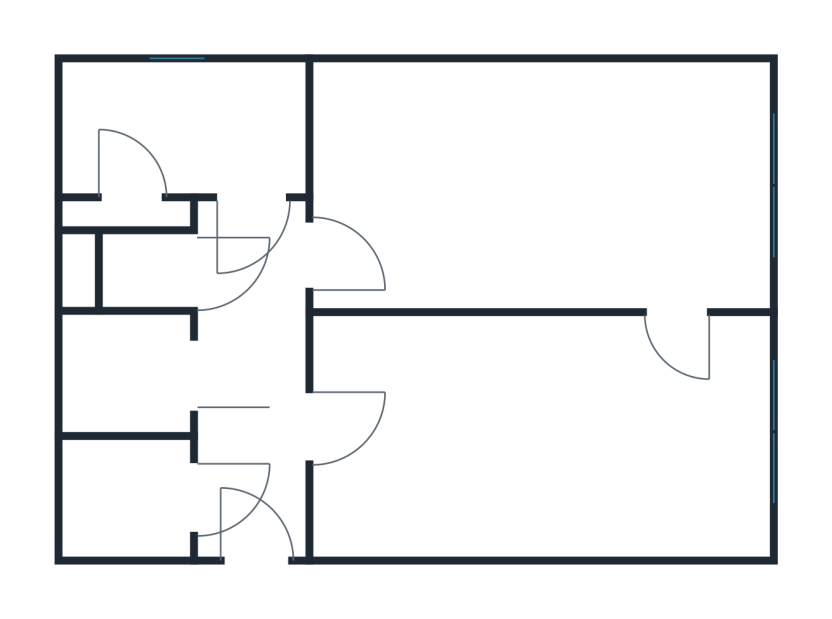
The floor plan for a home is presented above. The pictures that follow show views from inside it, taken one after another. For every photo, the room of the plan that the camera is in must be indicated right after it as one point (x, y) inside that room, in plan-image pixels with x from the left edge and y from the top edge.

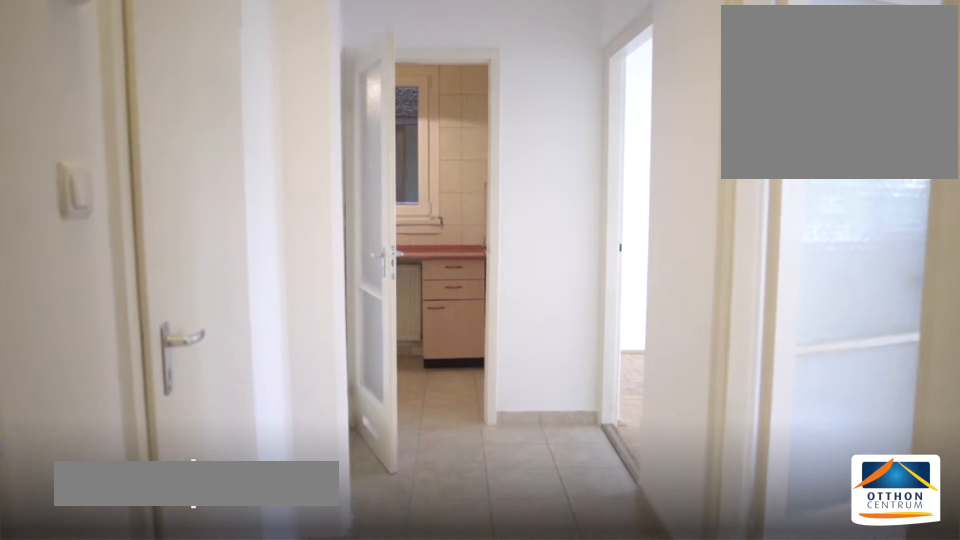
(256, 501)
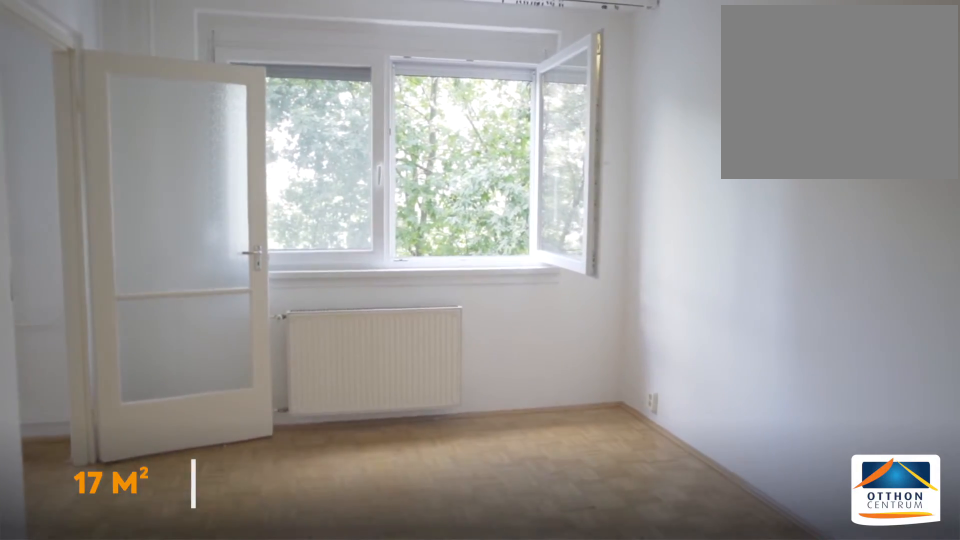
(525, 445)
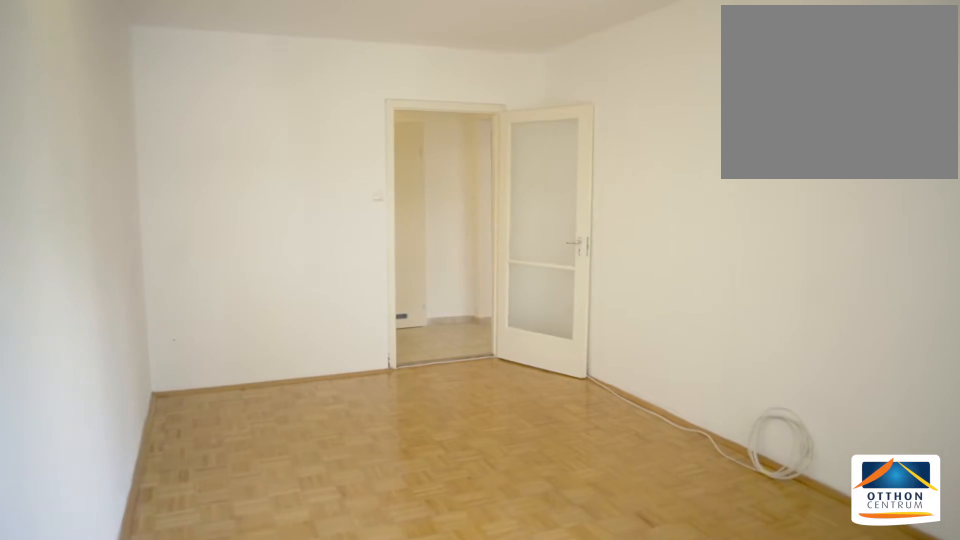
(525, 445)
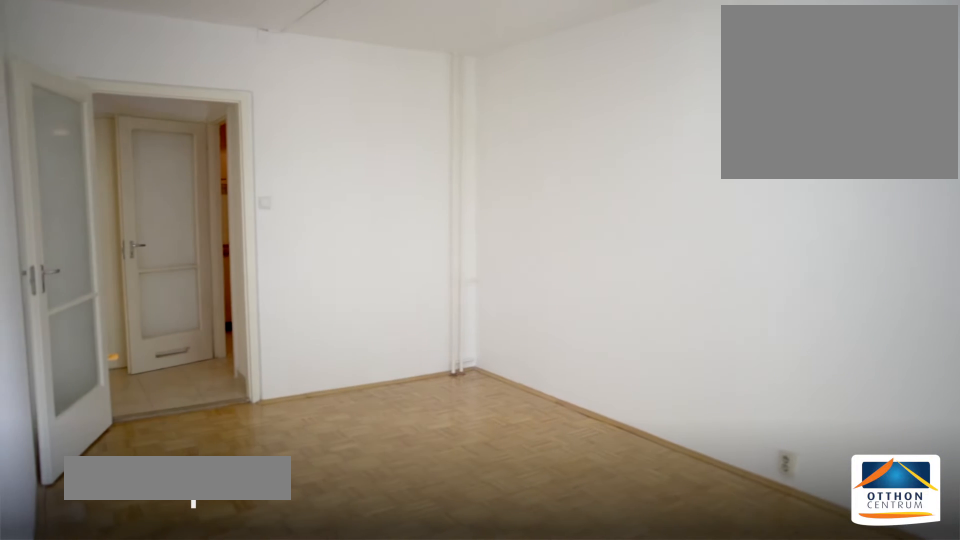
(558, 183)
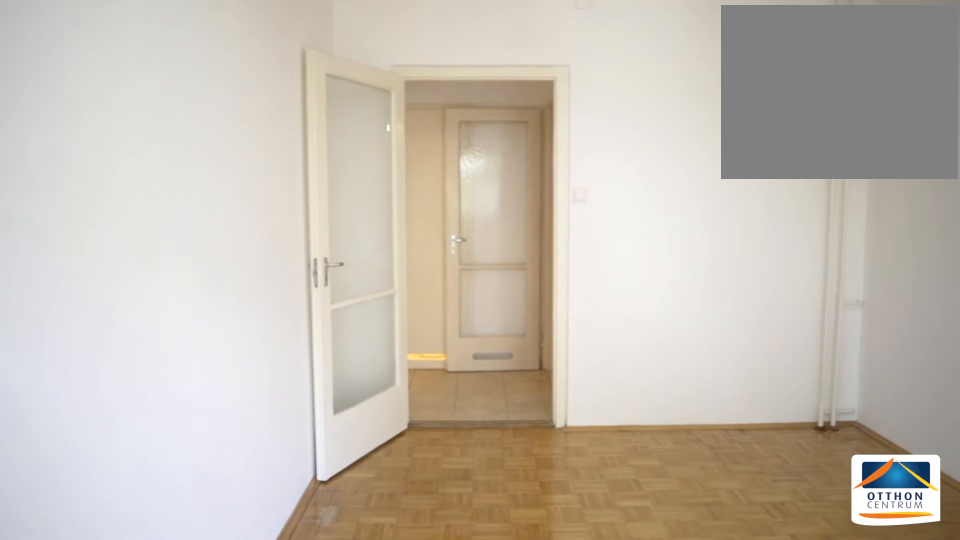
(558, 183)
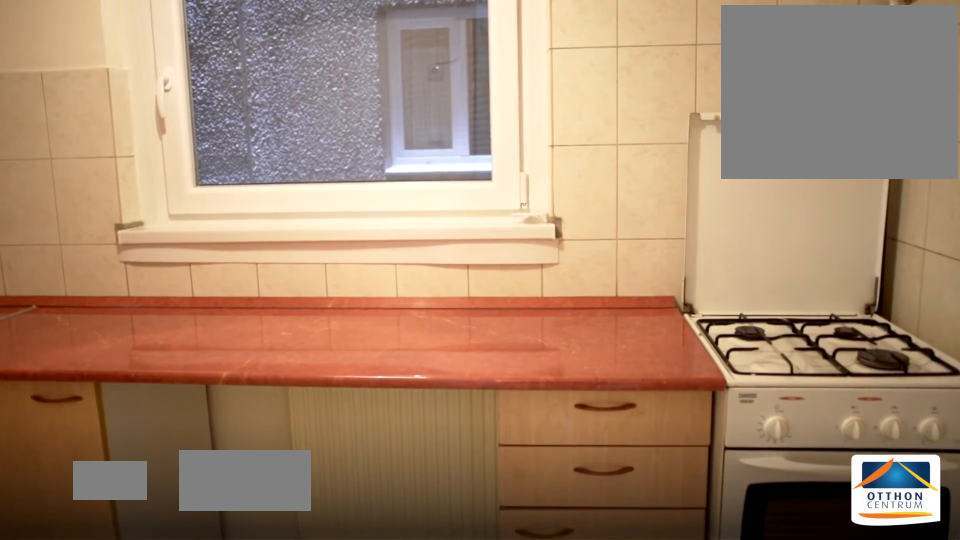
(199, 132)
